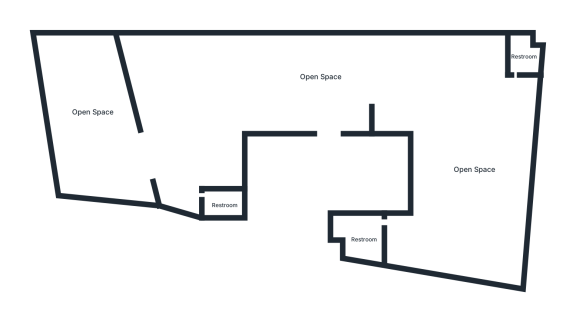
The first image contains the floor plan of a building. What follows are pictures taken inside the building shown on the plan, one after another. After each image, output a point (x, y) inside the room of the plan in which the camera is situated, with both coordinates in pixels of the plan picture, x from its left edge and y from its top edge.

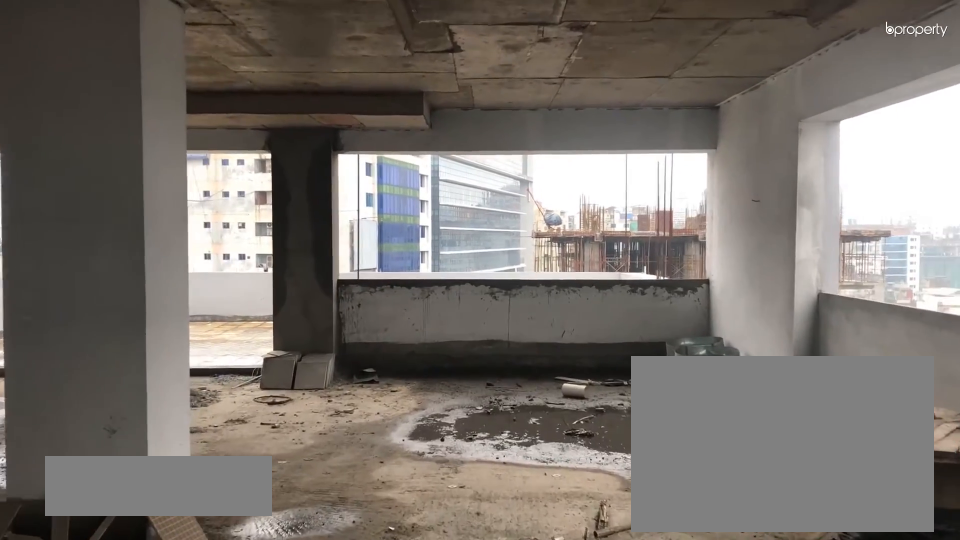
(255, 52)
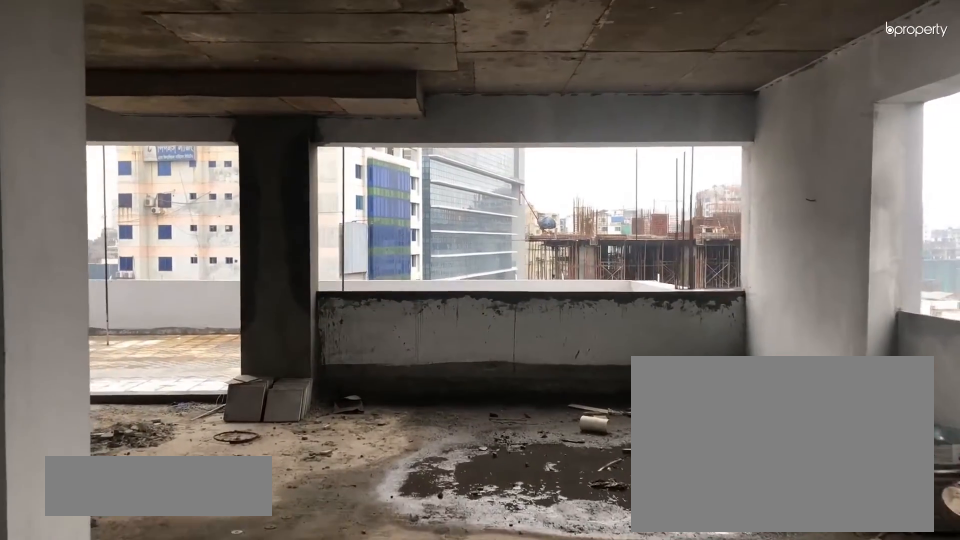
(255, 52)
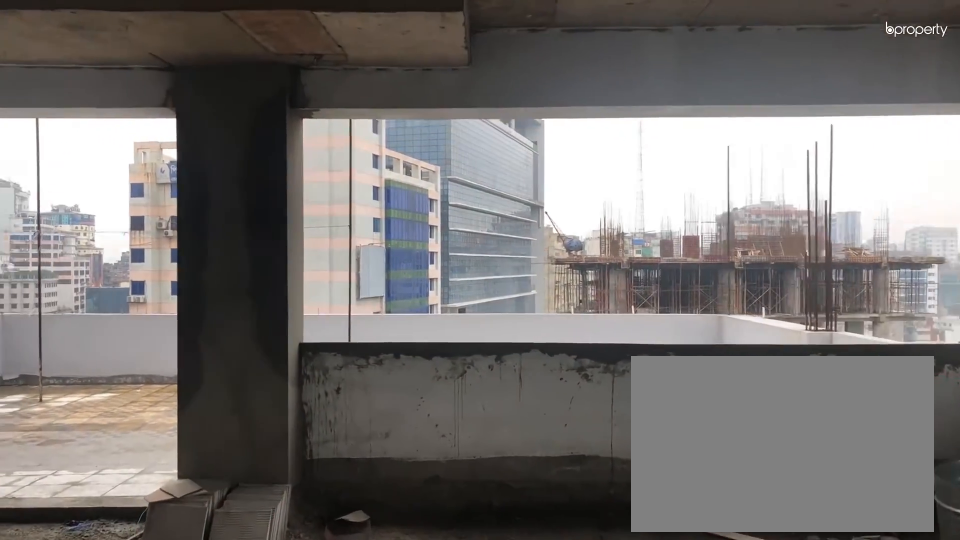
(163, 80)
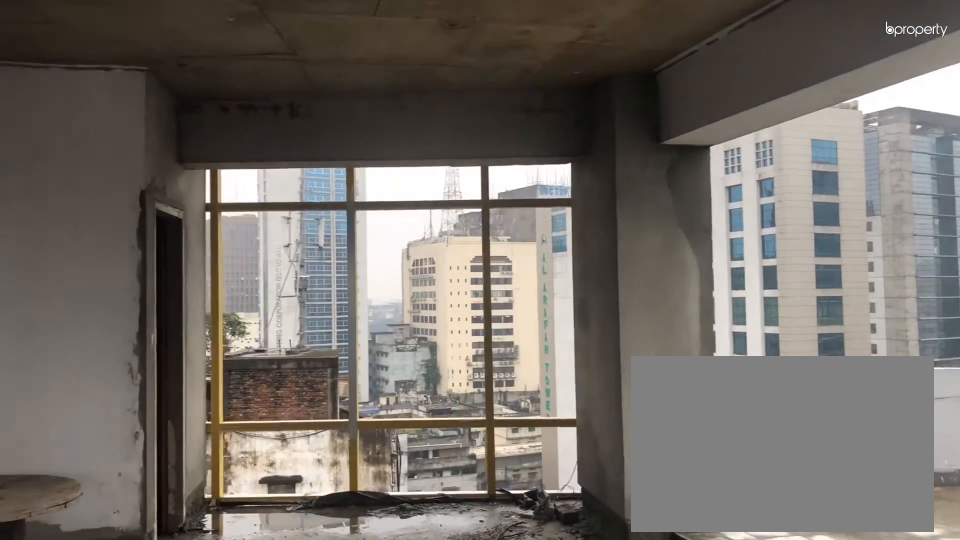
(195, 169)
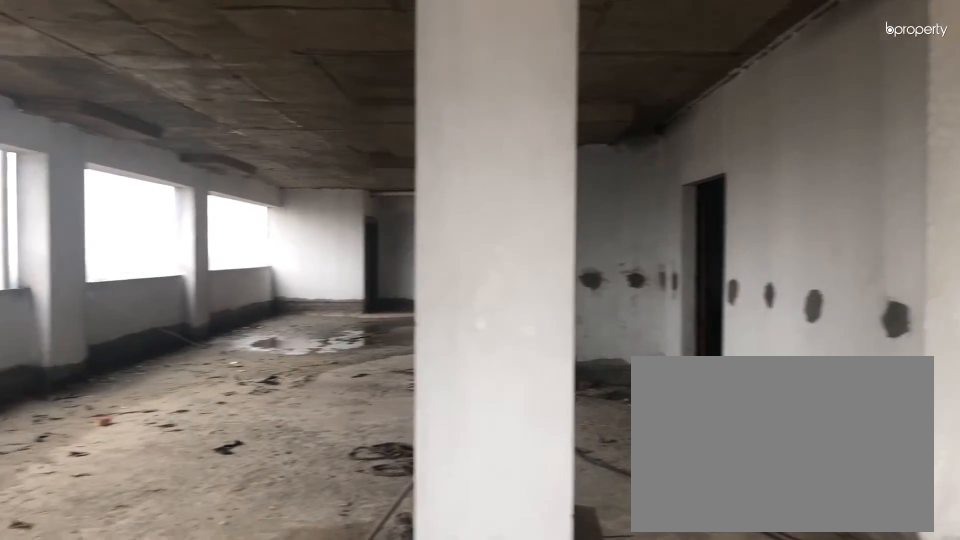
(222, 93)
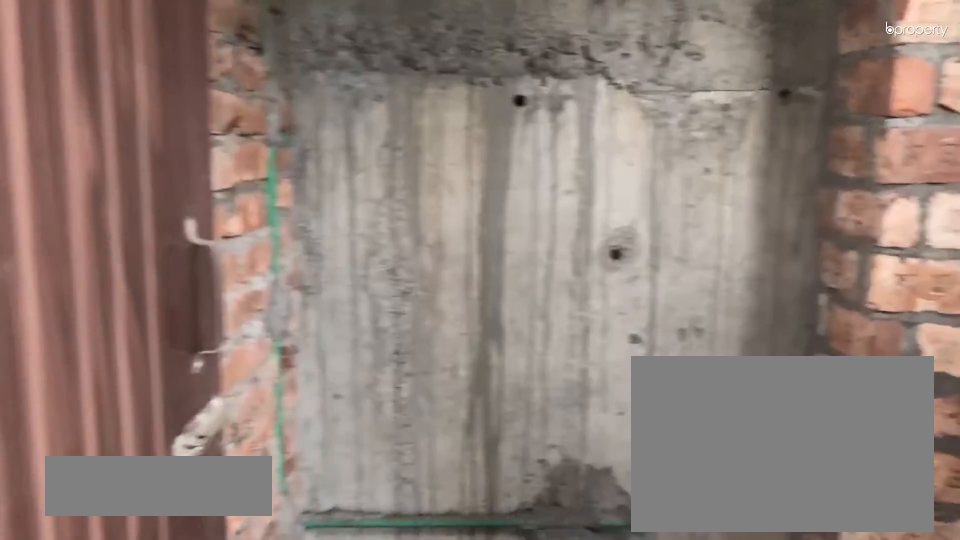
(222, 203)
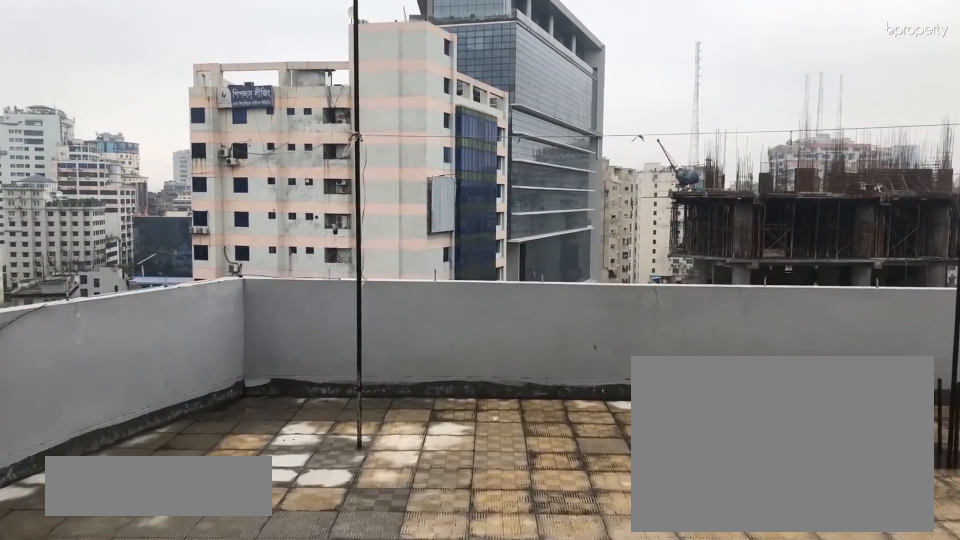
(92, 115)
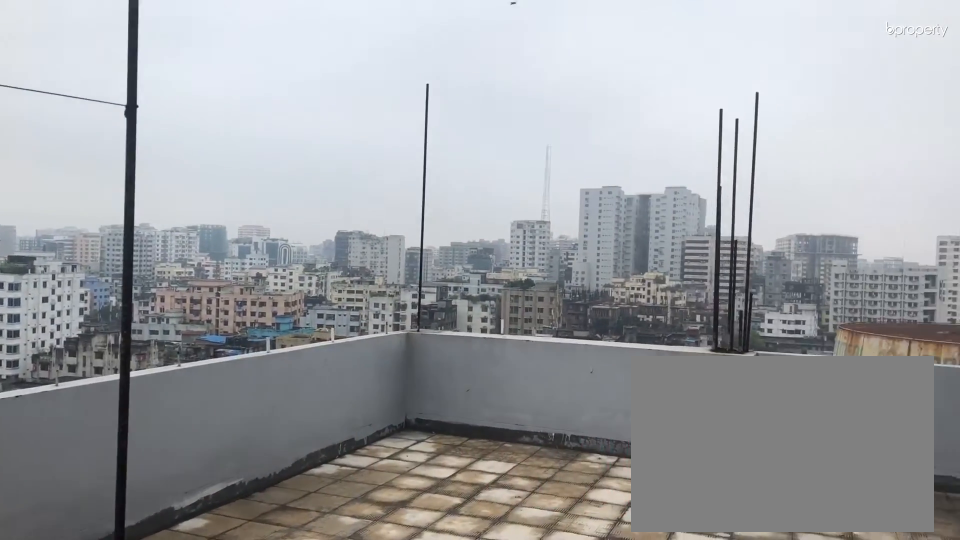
(92, 115)
